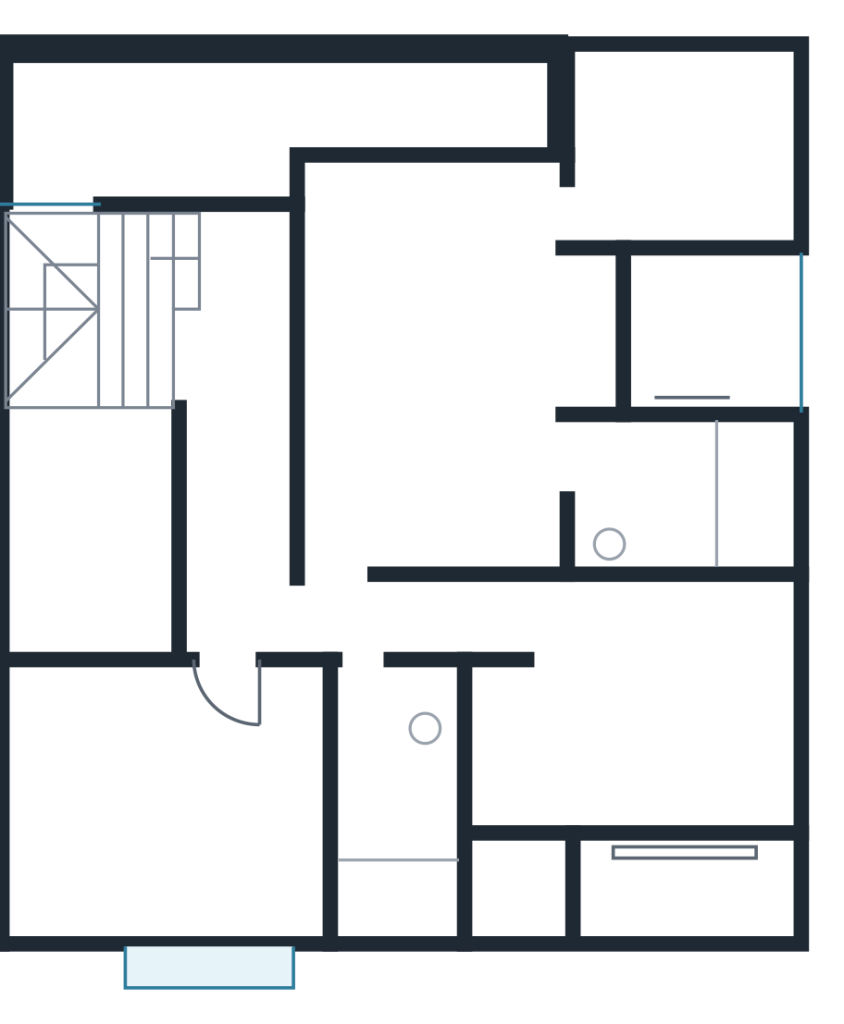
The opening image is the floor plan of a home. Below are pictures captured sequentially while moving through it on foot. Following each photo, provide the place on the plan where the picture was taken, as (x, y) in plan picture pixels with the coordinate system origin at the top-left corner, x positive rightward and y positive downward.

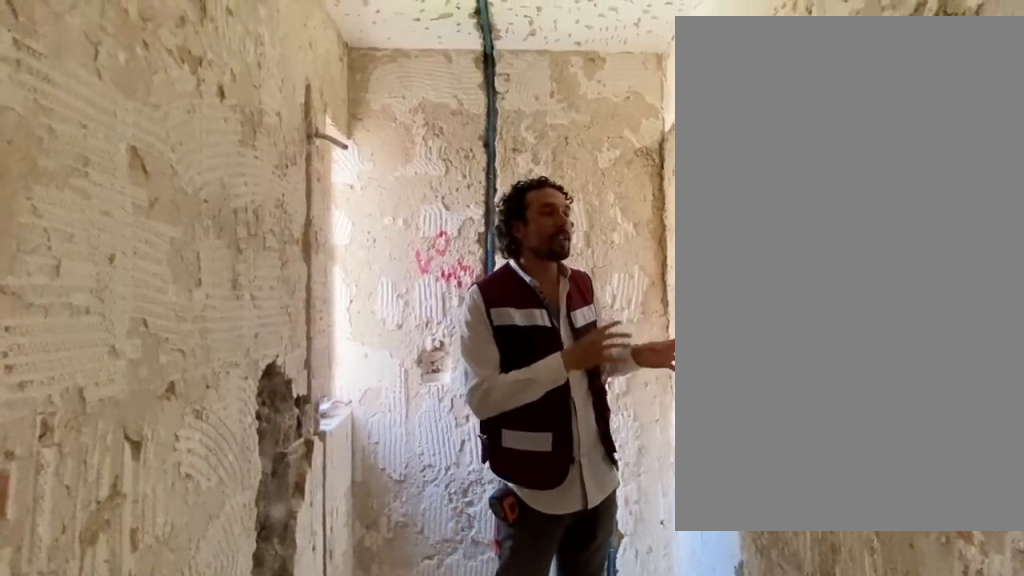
(367, 677)
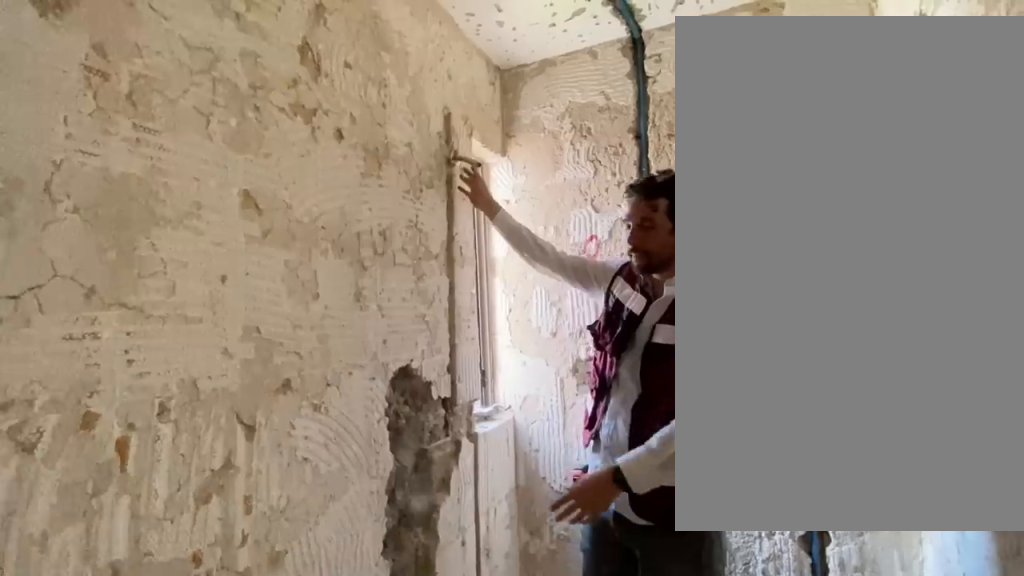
(366, 680)
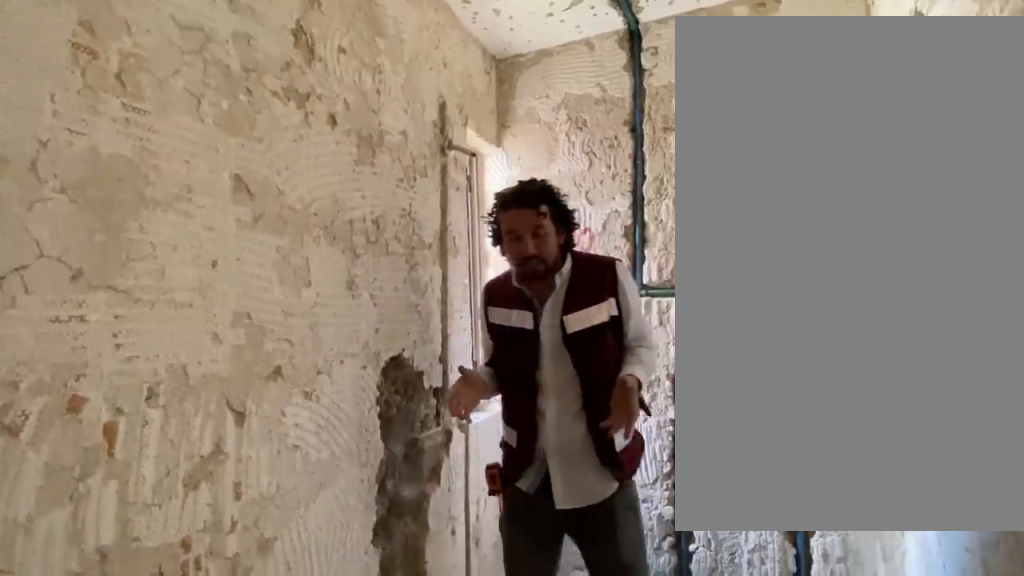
(366, 680)
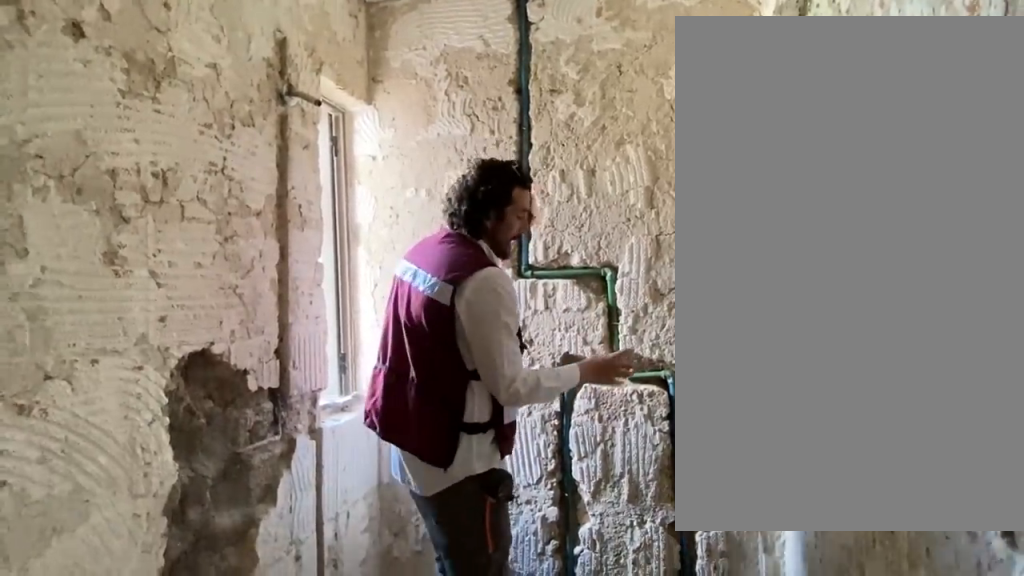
(394, 767)
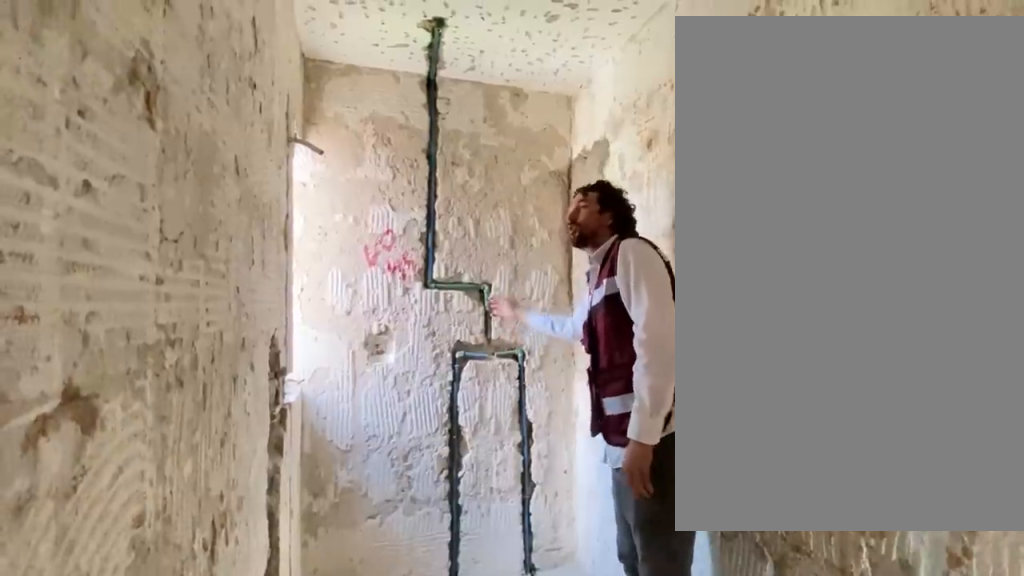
(375, 702)
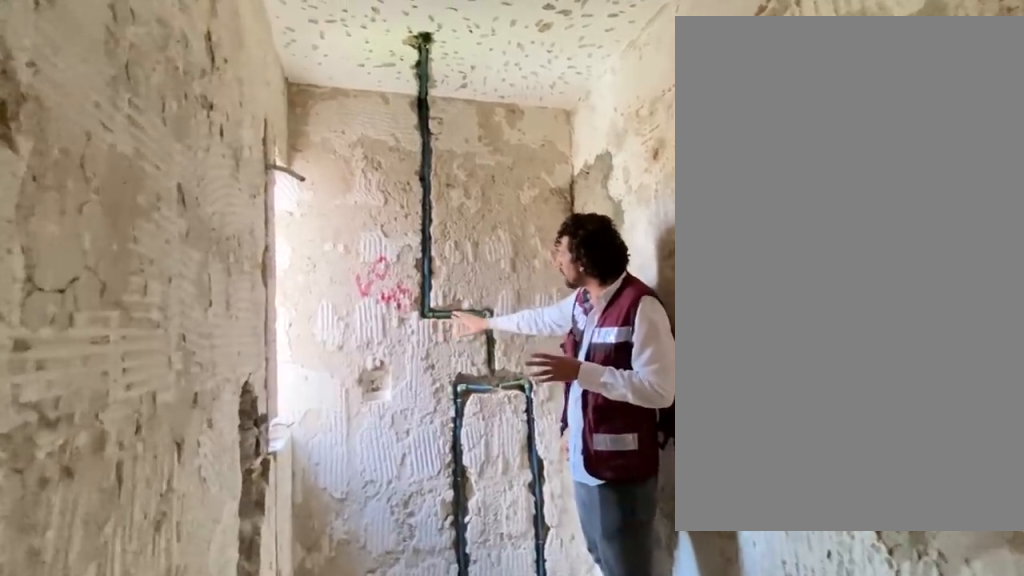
(378, 740)
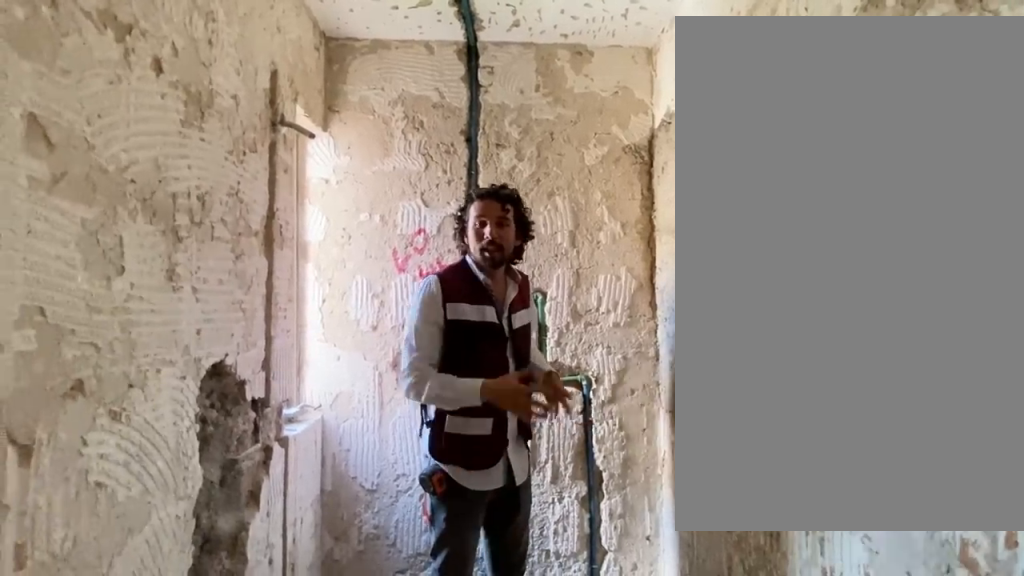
(382, 796)
